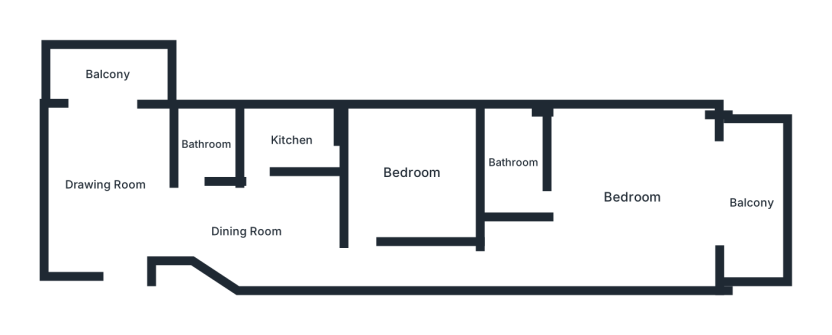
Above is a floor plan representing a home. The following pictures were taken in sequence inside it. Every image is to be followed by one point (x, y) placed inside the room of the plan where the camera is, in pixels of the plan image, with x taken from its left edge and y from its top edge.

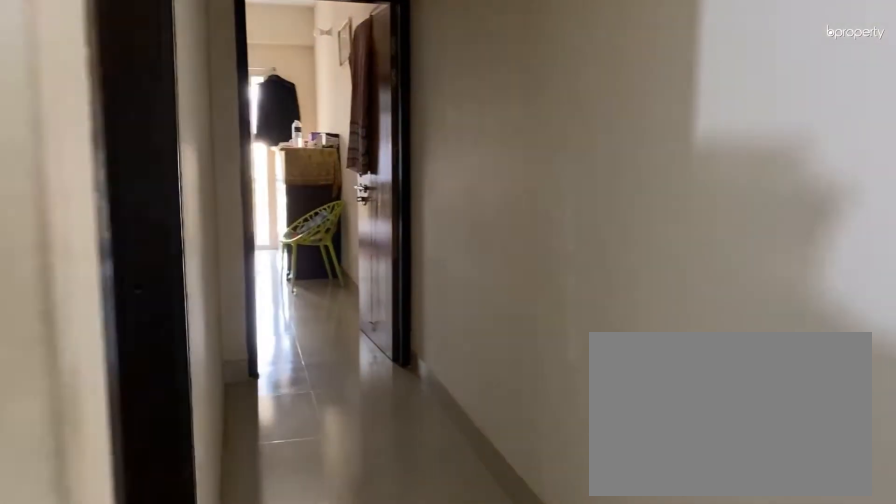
(245, 229)
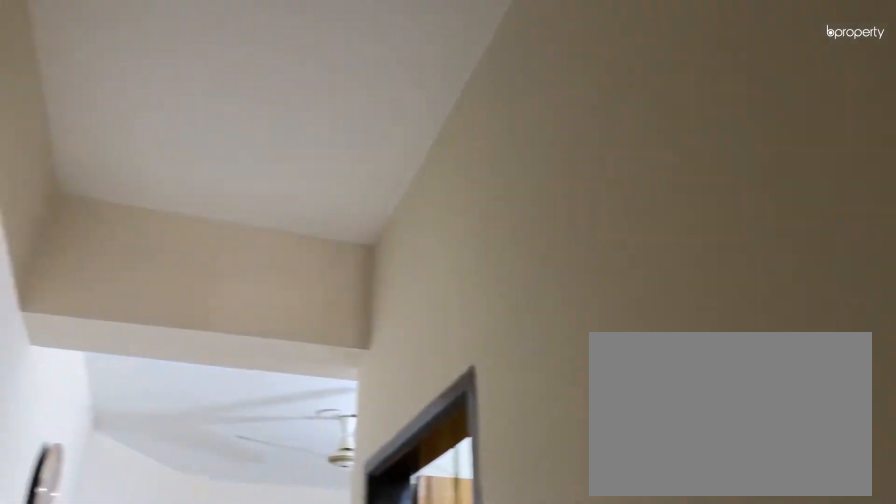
(245, 229)
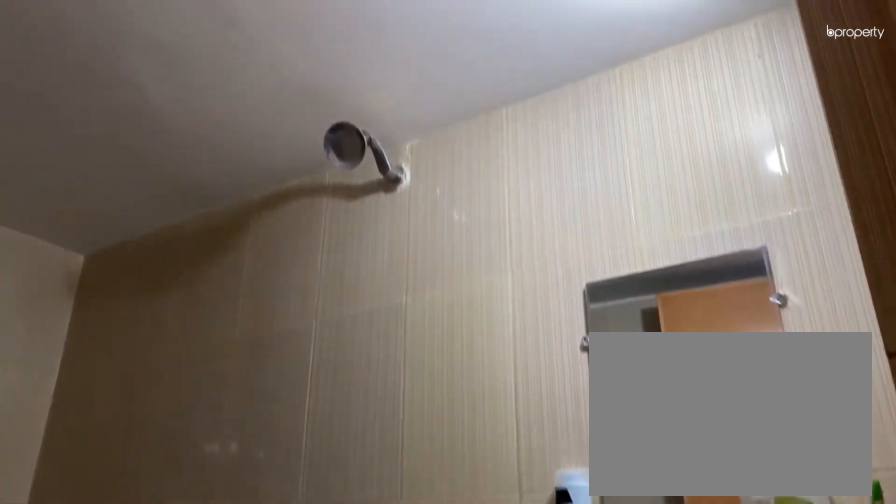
(205, 144)
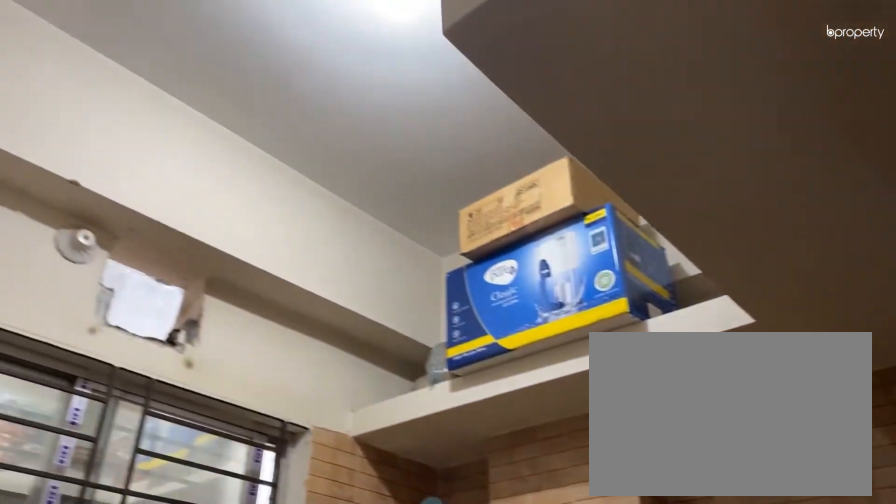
(293, 136)
